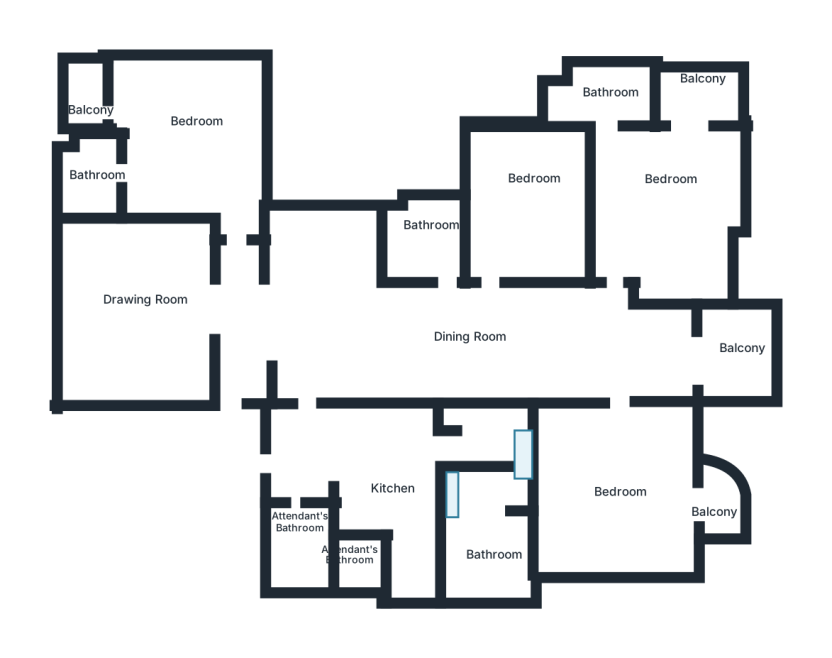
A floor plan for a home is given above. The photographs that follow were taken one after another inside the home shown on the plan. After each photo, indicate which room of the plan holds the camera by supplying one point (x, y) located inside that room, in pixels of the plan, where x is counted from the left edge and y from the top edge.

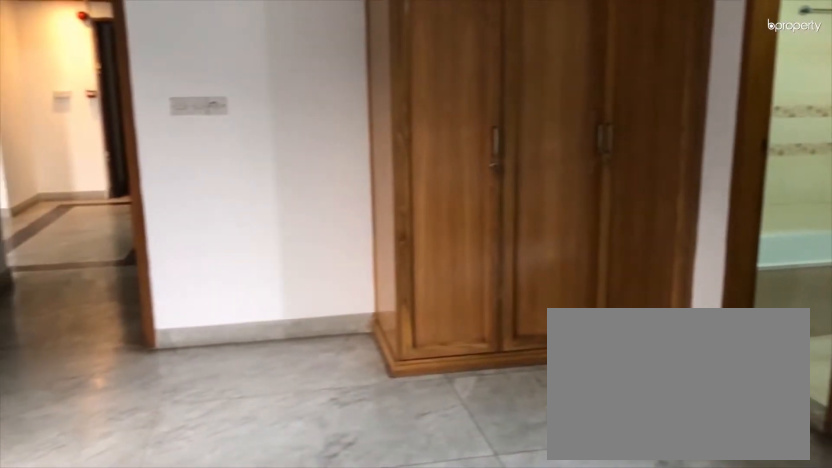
(174, 139)
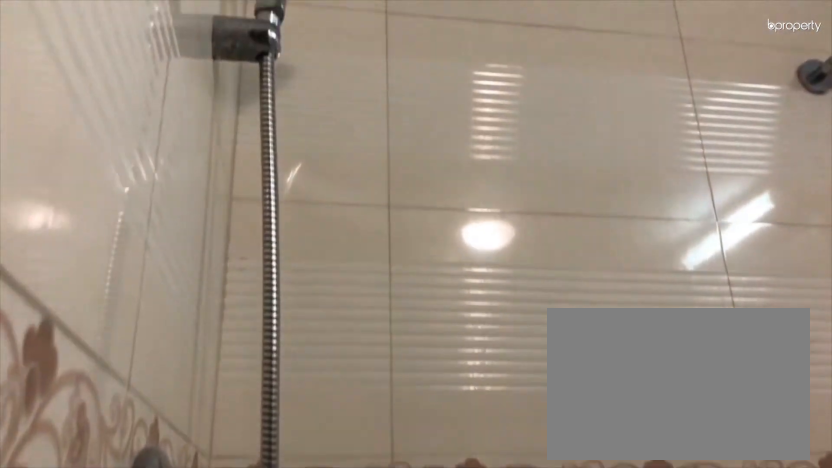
(101, 175)
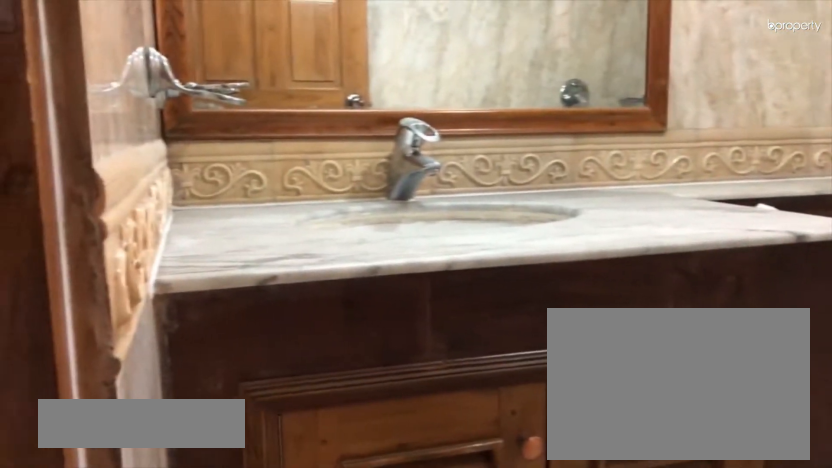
(428, 236)
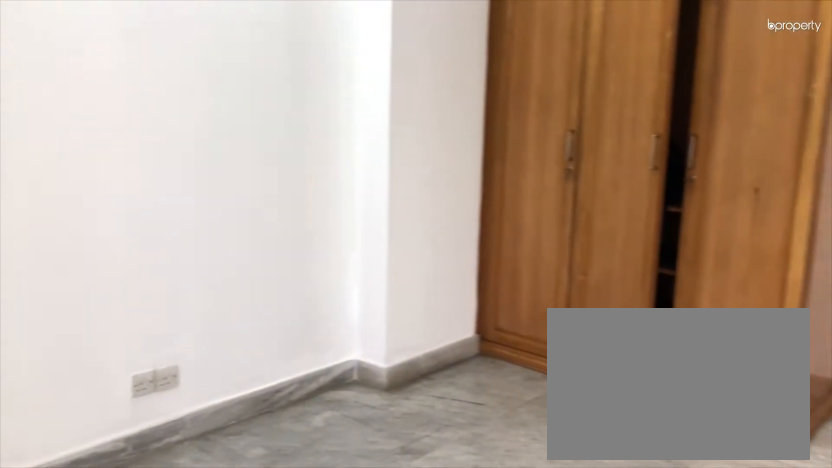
(535, 202)
